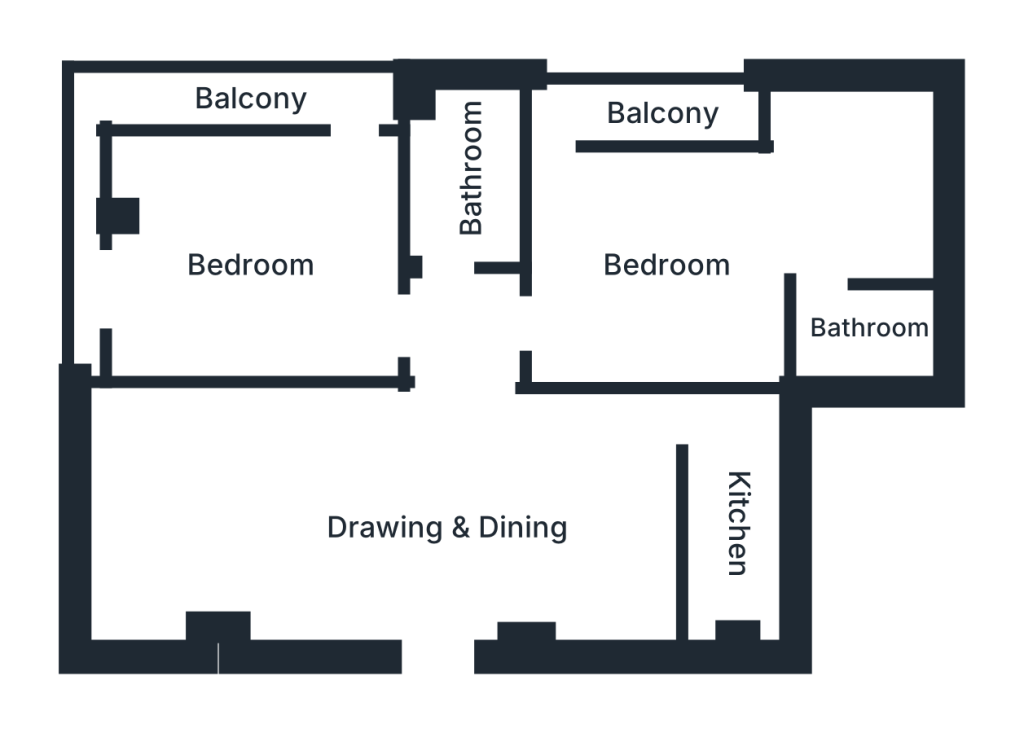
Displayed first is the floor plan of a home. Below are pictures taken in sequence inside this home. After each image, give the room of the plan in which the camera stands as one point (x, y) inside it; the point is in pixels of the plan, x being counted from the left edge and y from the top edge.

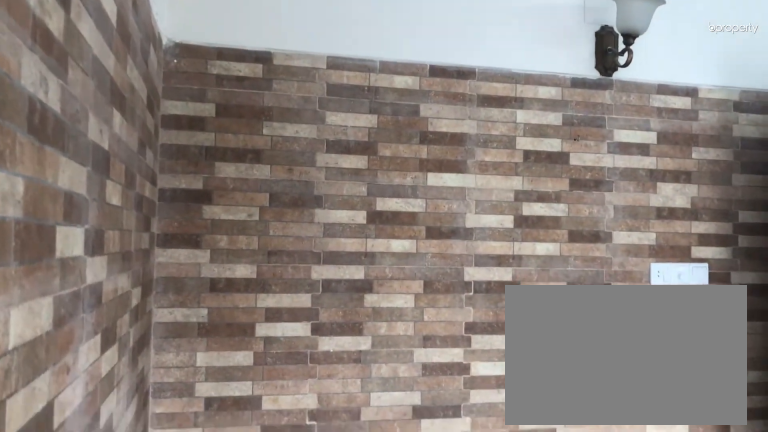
(663, 261)
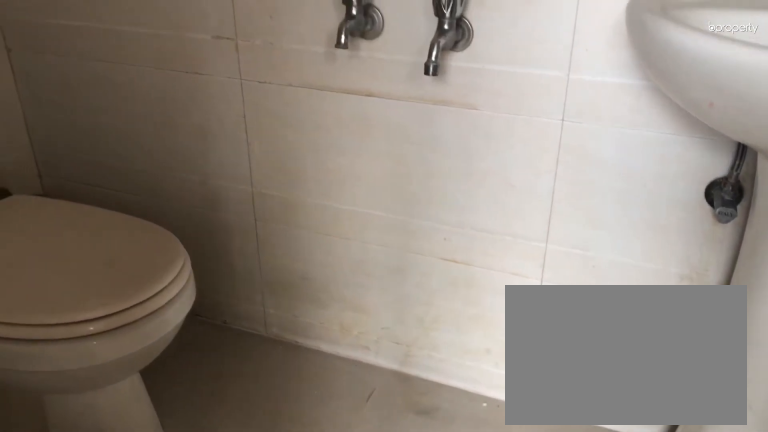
(871, 322)
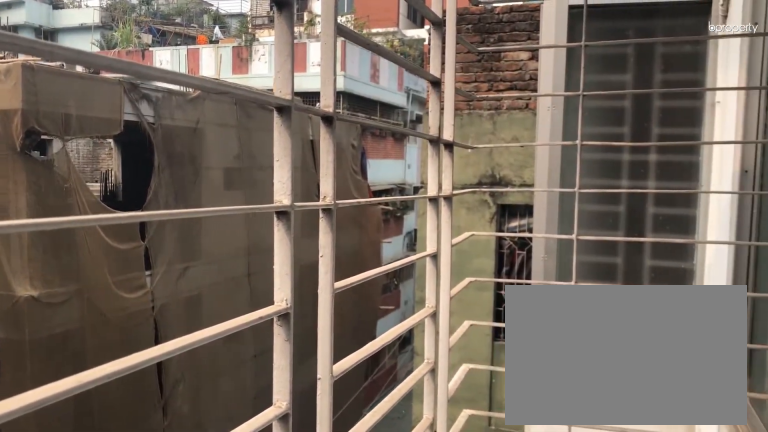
(661, 110)
